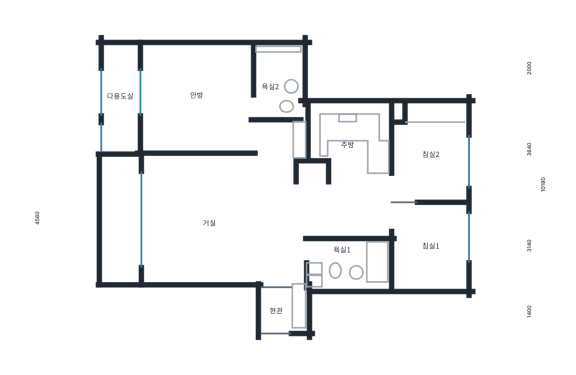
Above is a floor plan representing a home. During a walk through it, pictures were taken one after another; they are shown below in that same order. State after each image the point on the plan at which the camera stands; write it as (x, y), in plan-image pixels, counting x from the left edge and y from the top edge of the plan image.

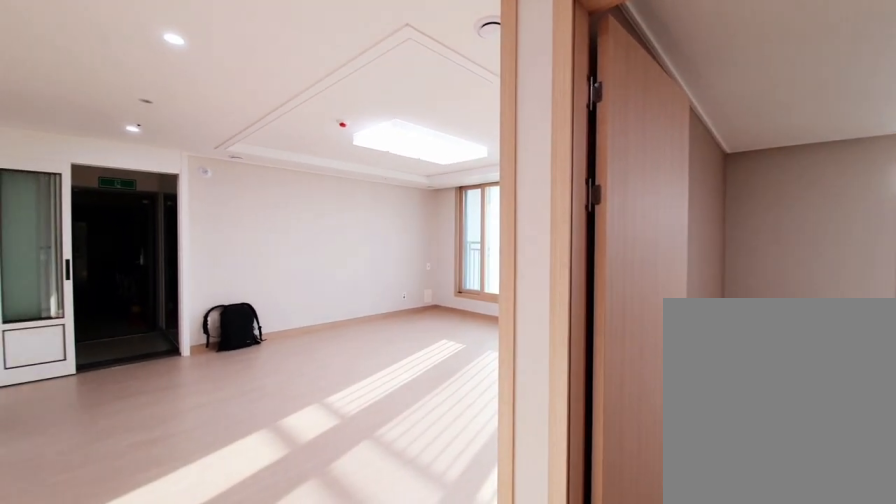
(277, 143)
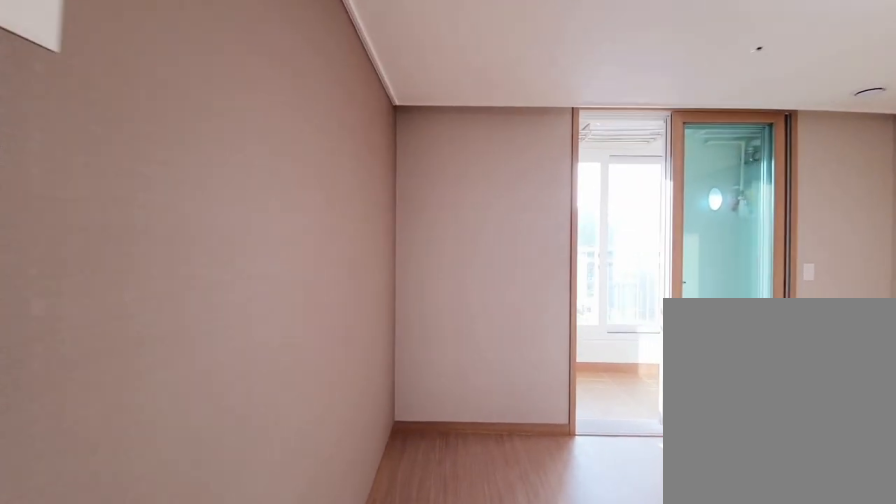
(188, 104)
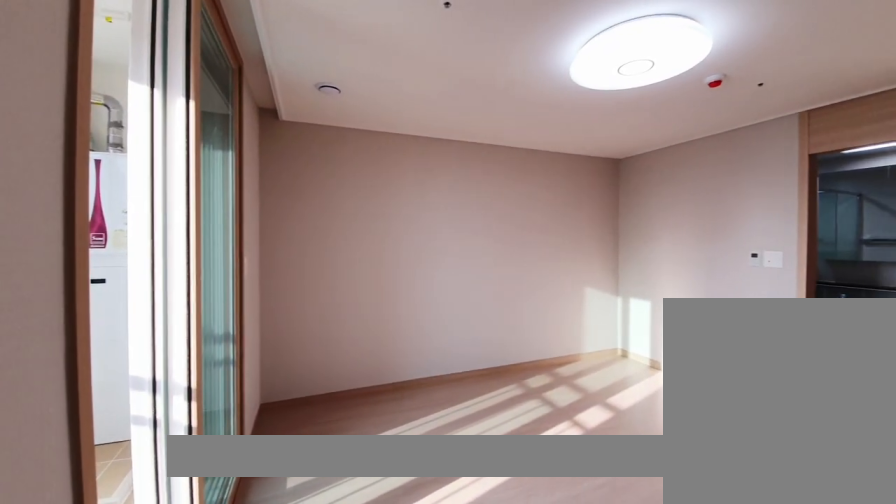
(189, 104)
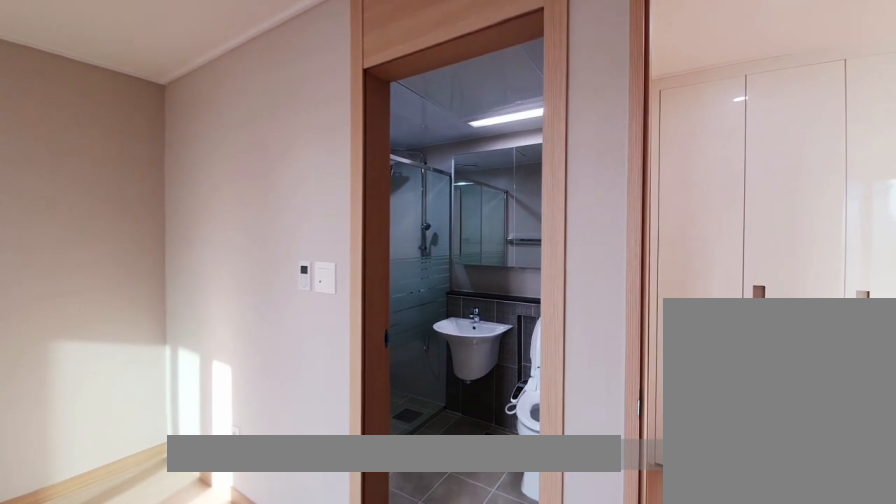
(188, 104)
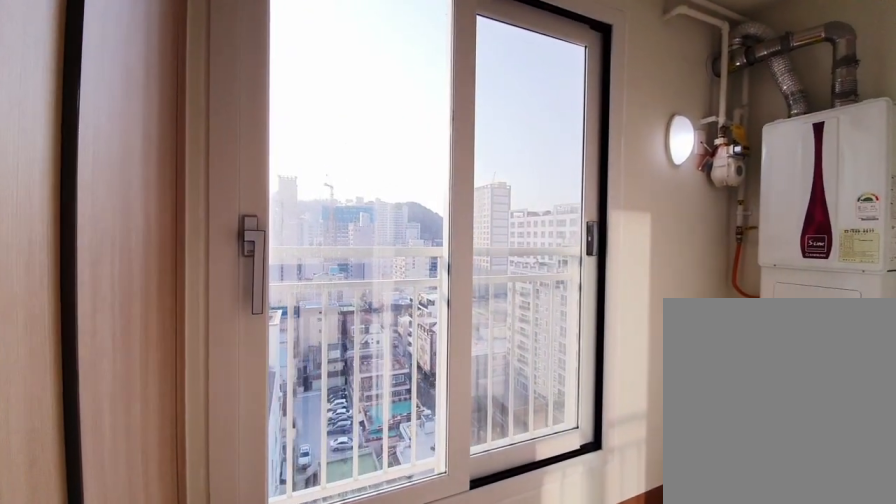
(136, 111)
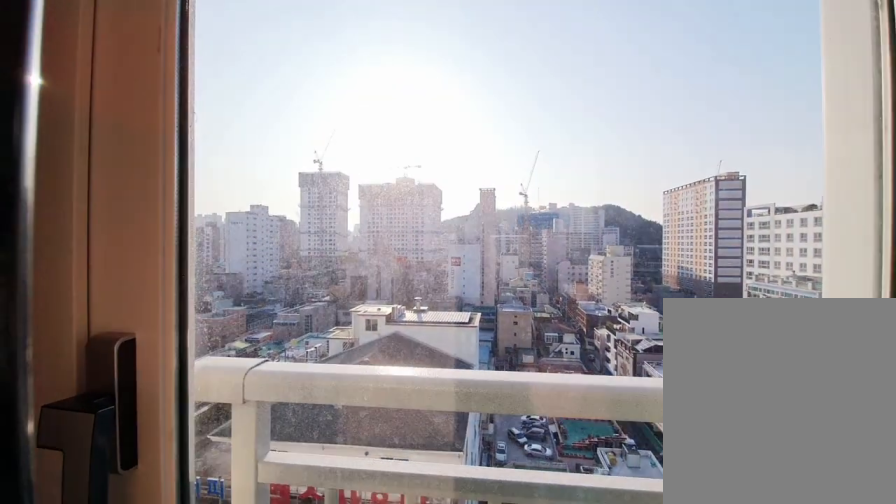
(135, 112)
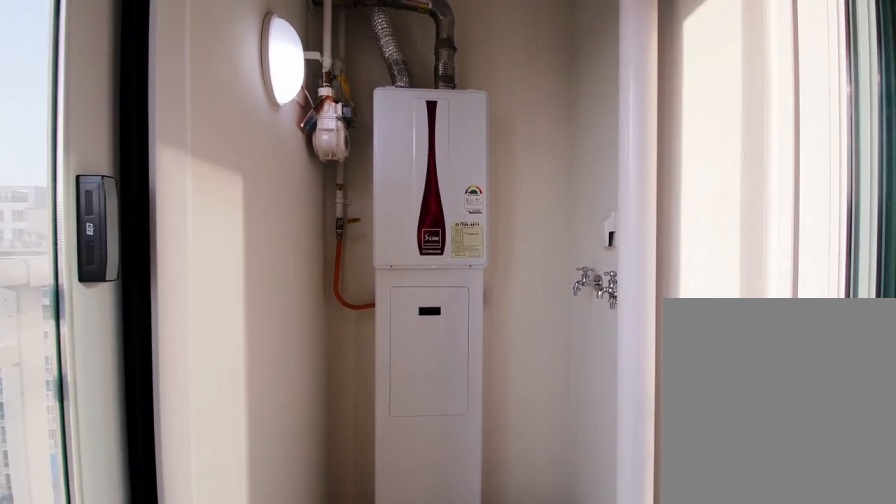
(136, 111)
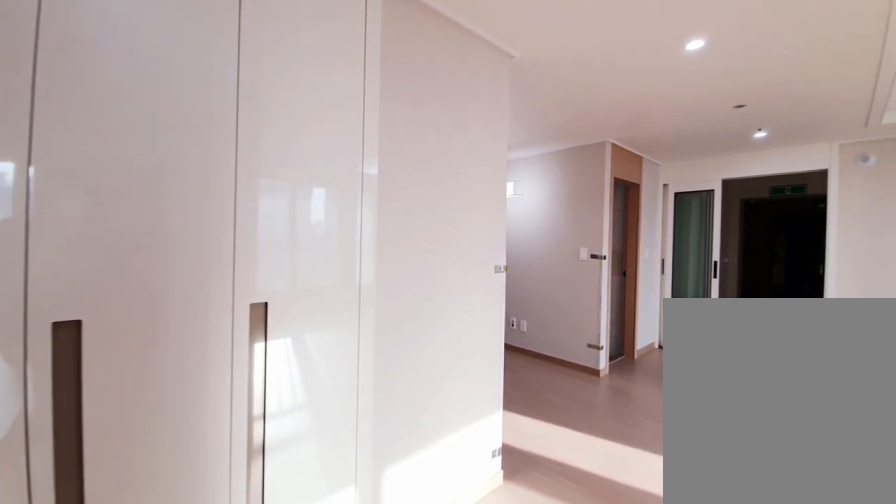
(272, 148)
